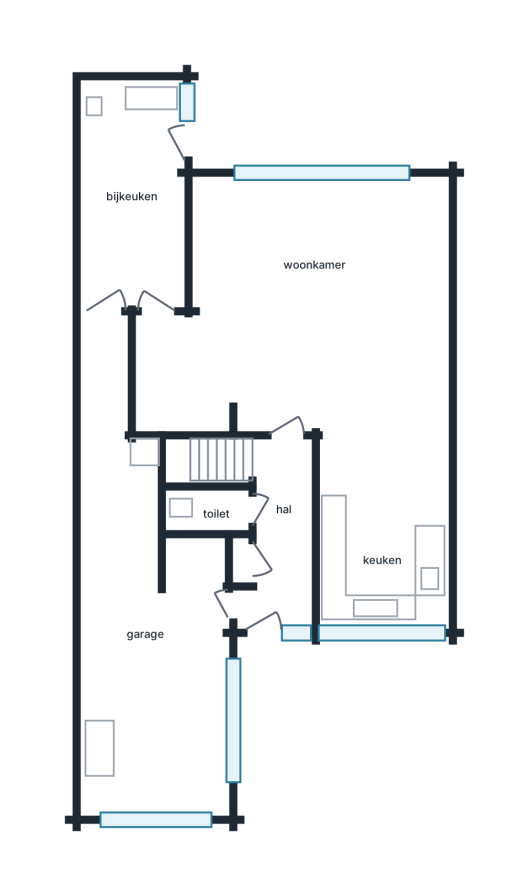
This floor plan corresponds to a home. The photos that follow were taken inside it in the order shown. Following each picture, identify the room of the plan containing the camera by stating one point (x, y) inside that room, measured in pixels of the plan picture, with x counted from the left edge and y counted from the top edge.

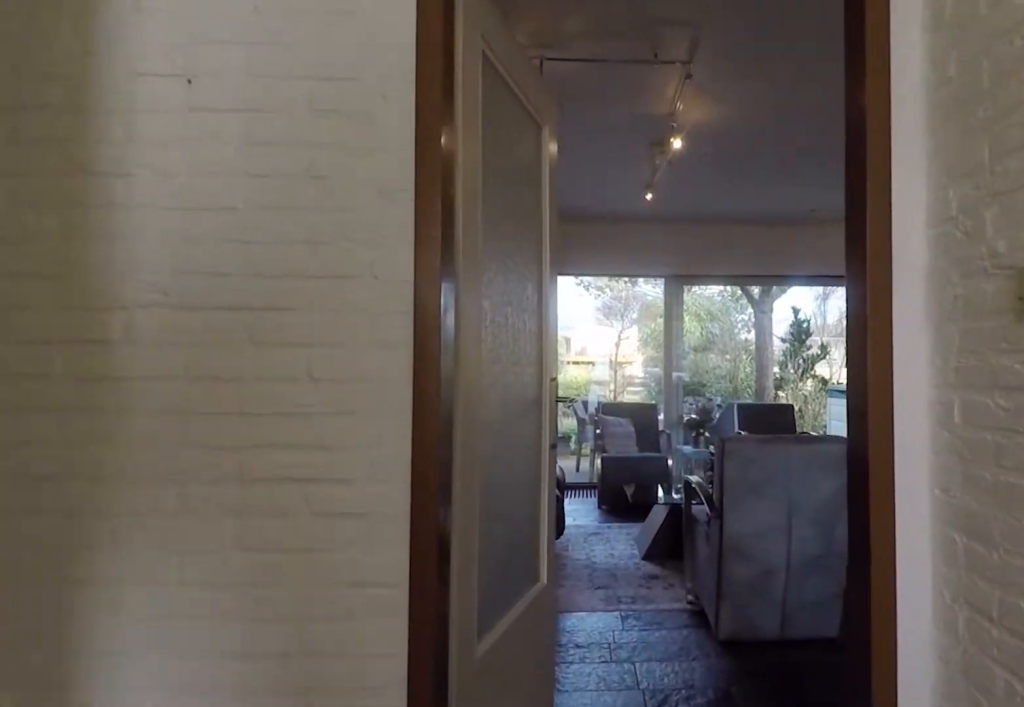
(279, 534)
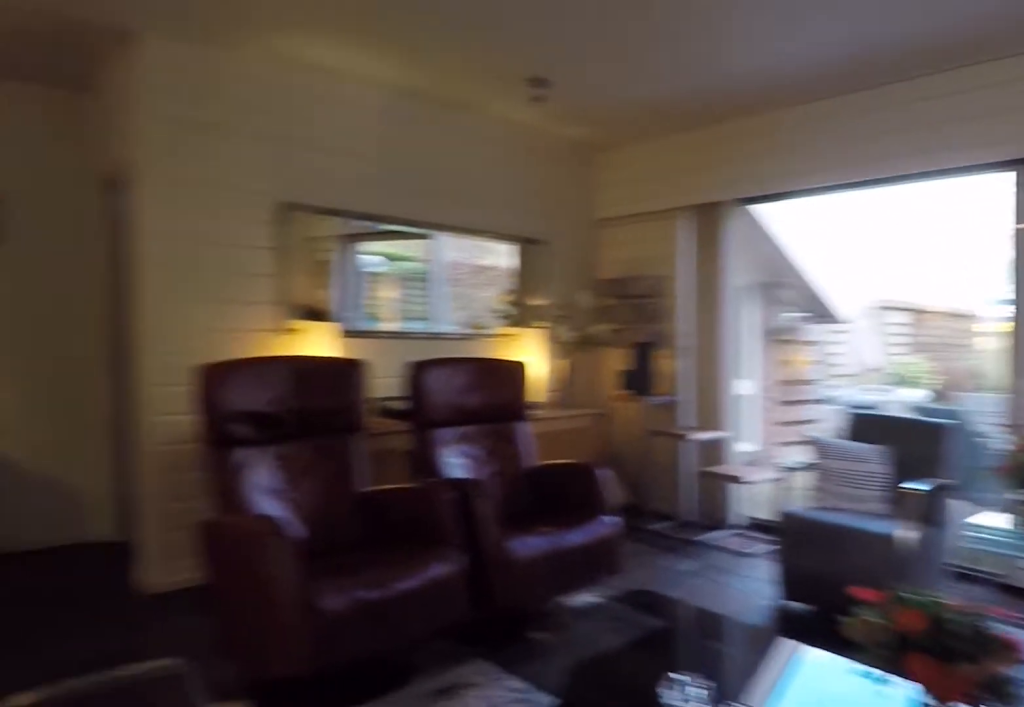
(223, 351)
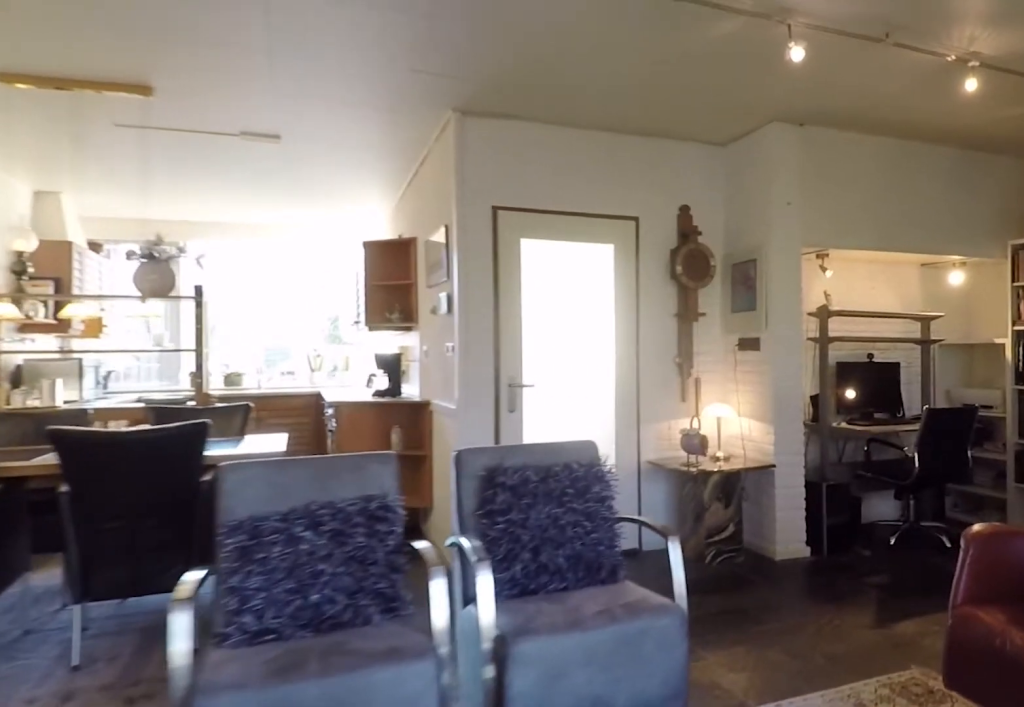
(228, 338)
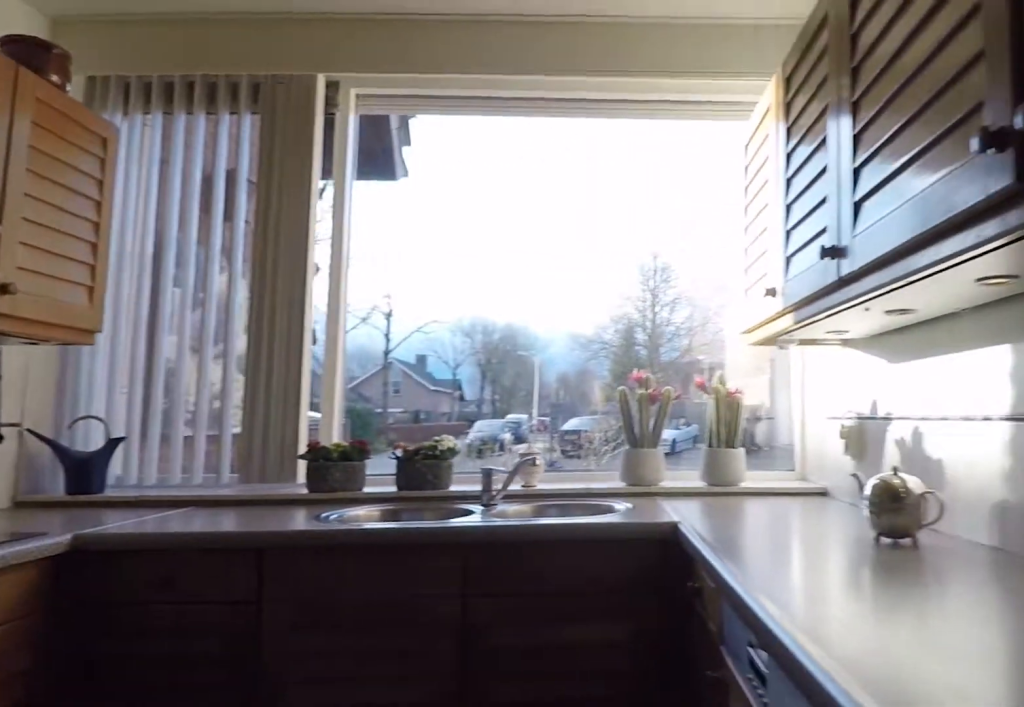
(381, 529)
